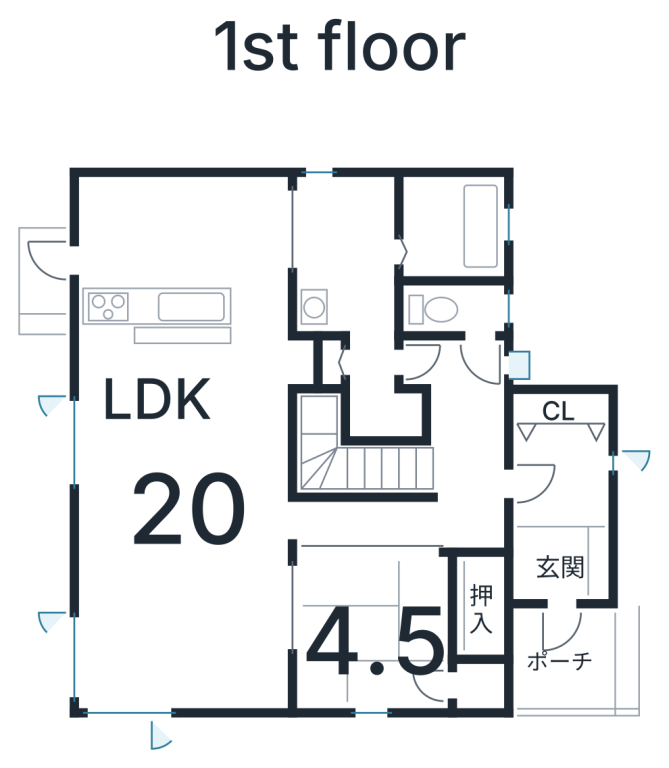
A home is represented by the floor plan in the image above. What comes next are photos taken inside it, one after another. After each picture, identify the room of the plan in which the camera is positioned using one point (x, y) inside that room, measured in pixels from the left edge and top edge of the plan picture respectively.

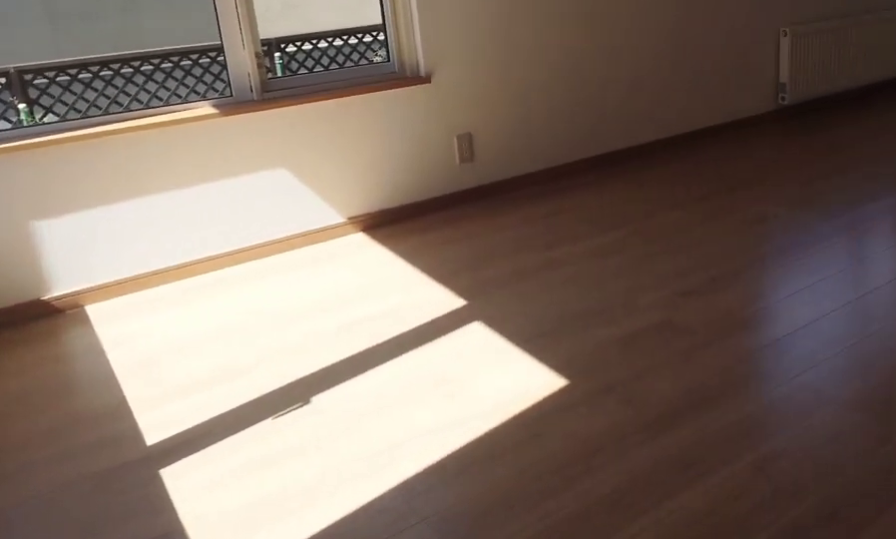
(189, 558)
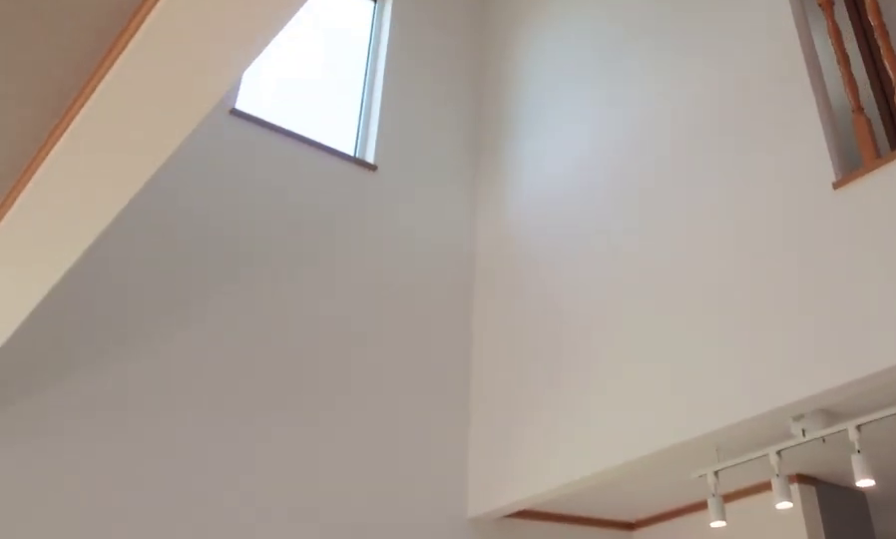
(189, 558)
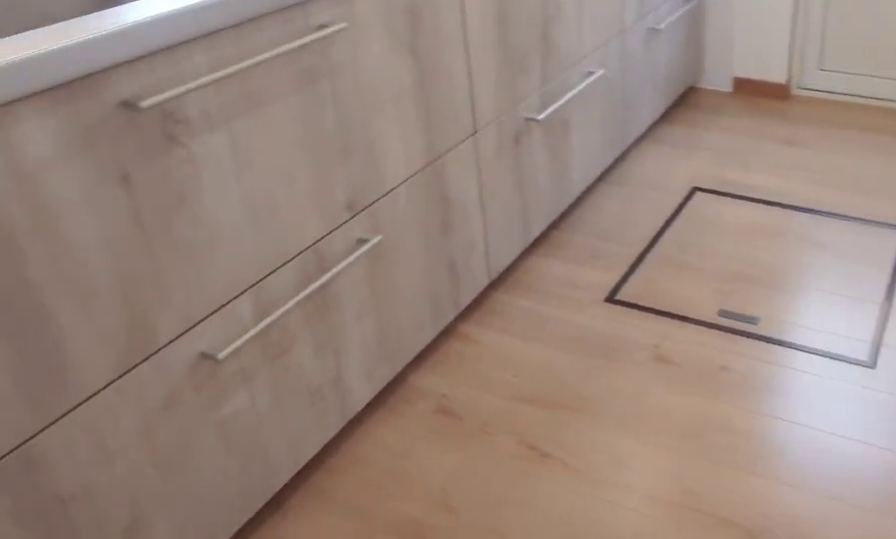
(189, 278)
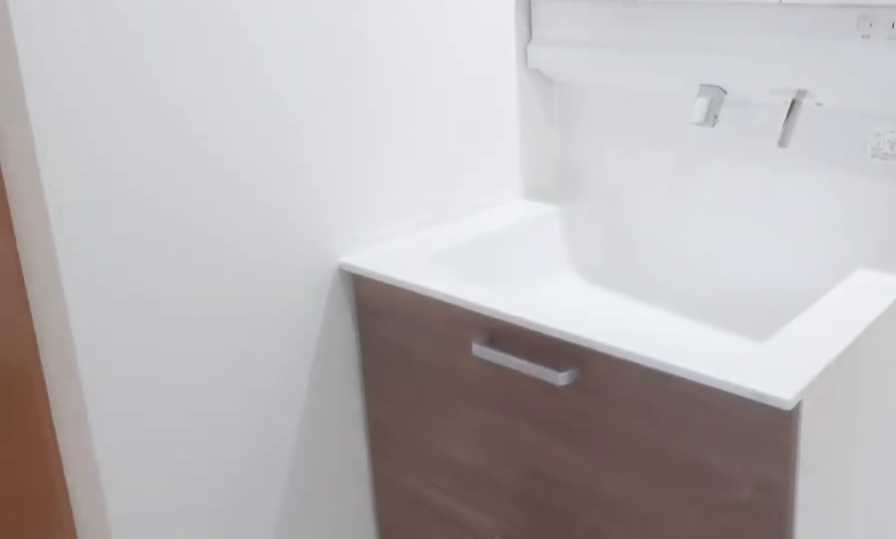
(343, 257)
